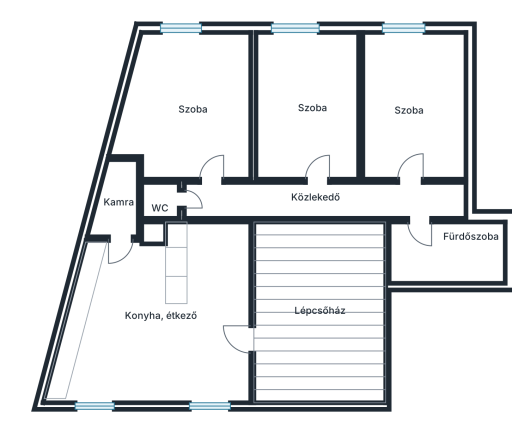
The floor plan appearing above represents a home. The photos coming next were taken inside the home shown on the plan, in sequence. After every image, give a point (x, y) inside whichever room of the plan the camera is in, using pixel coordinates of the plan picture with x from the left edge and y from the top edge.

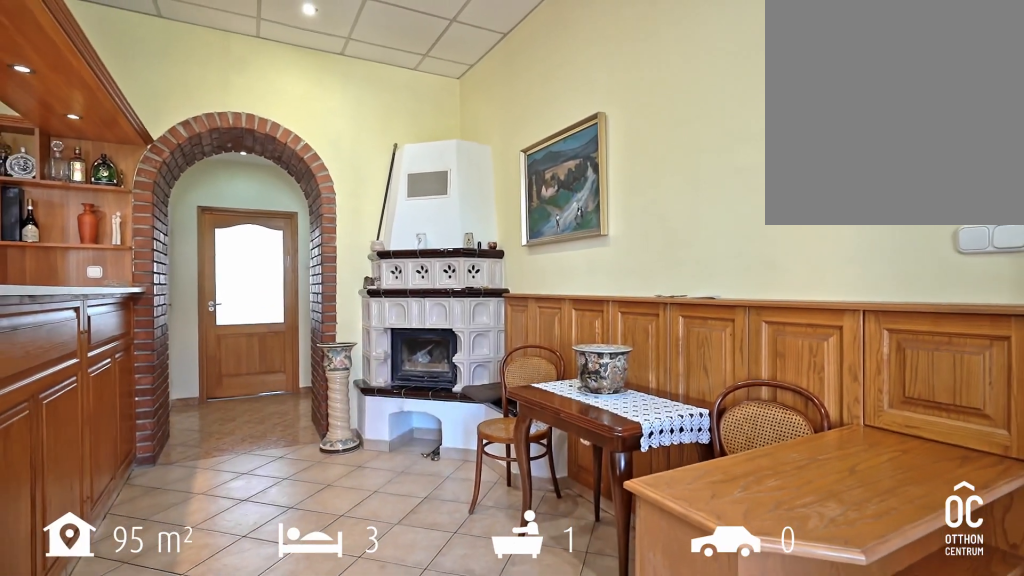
(164, 318)
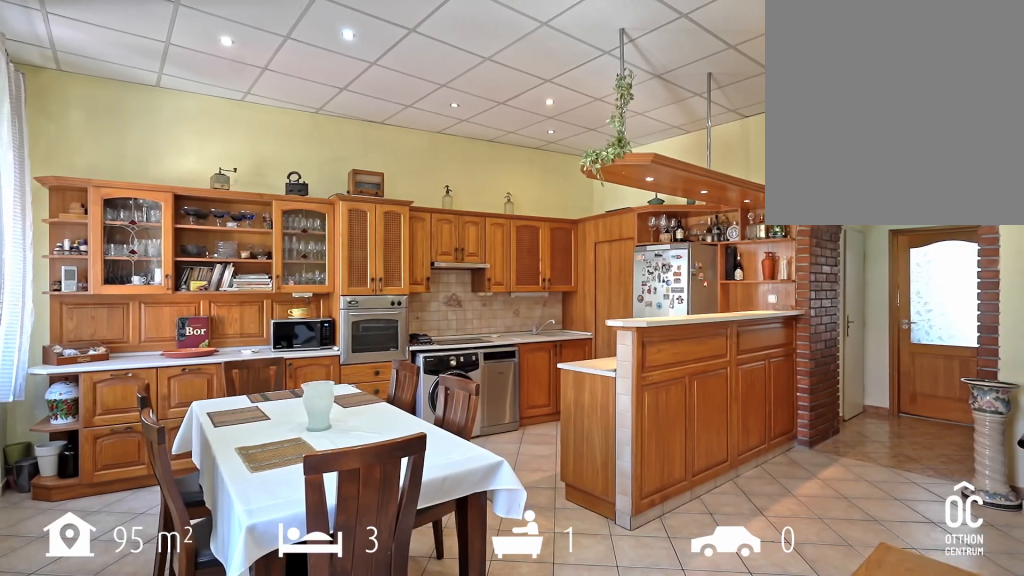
(164, 318)
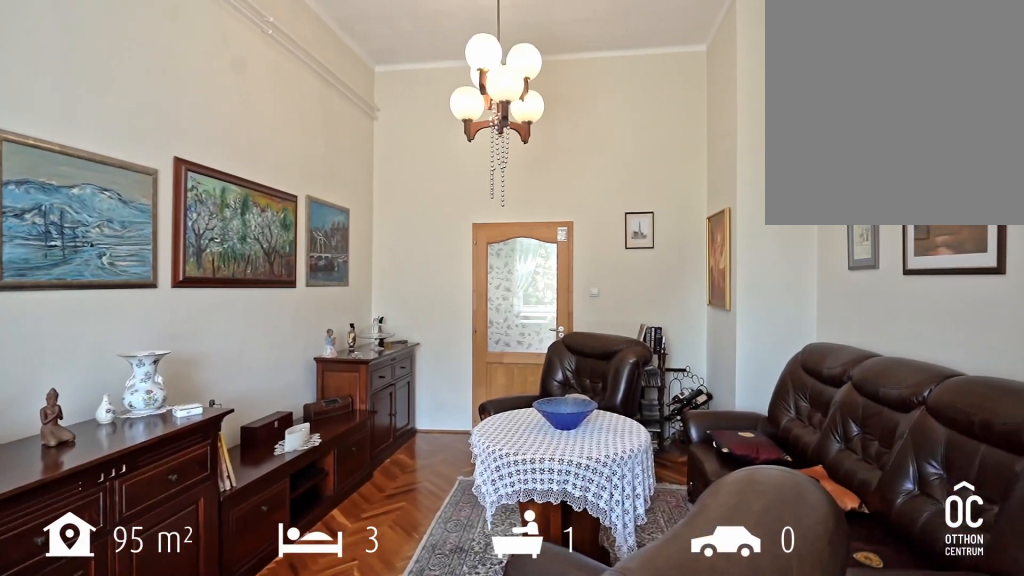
(192, 112)
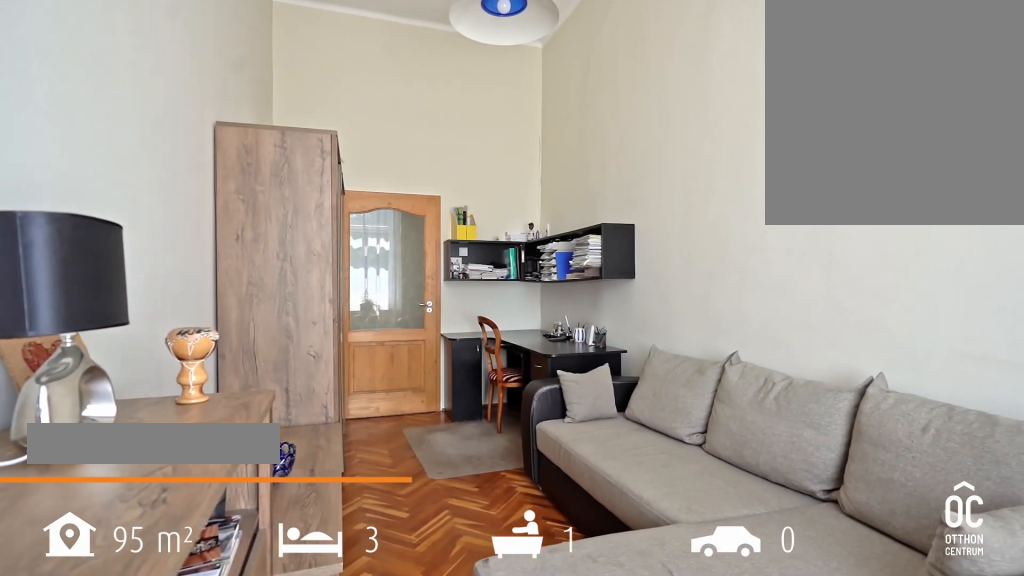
(306, 109)
